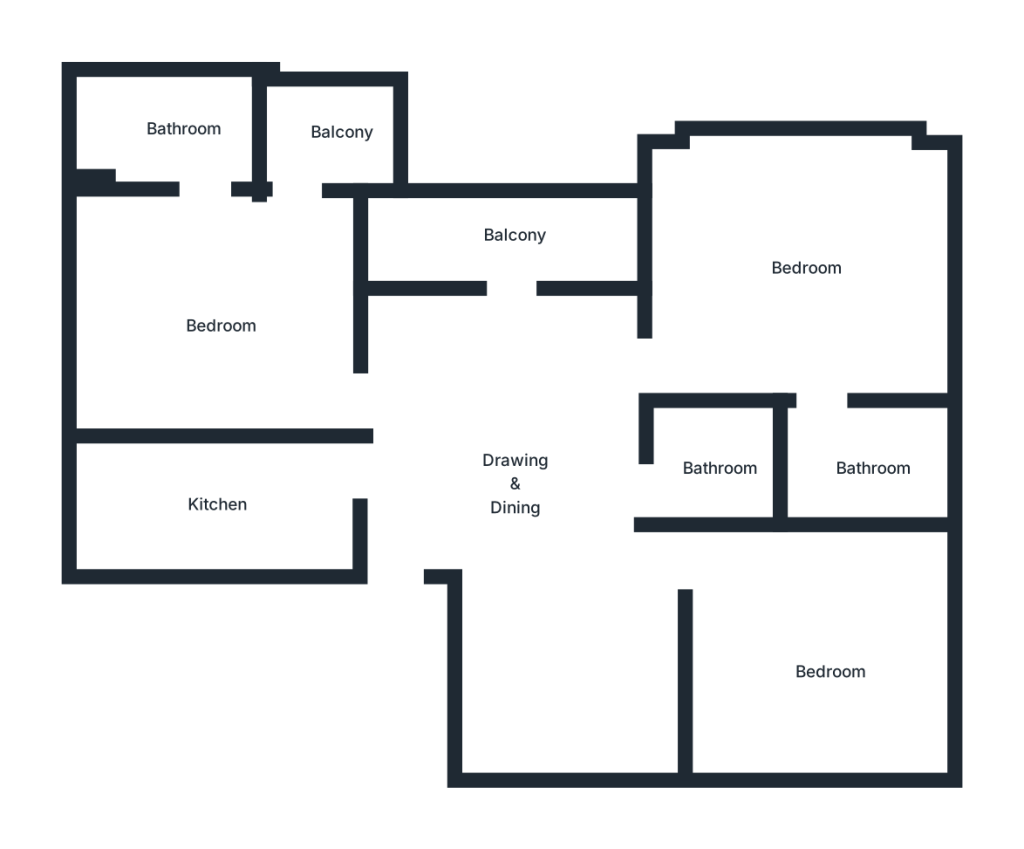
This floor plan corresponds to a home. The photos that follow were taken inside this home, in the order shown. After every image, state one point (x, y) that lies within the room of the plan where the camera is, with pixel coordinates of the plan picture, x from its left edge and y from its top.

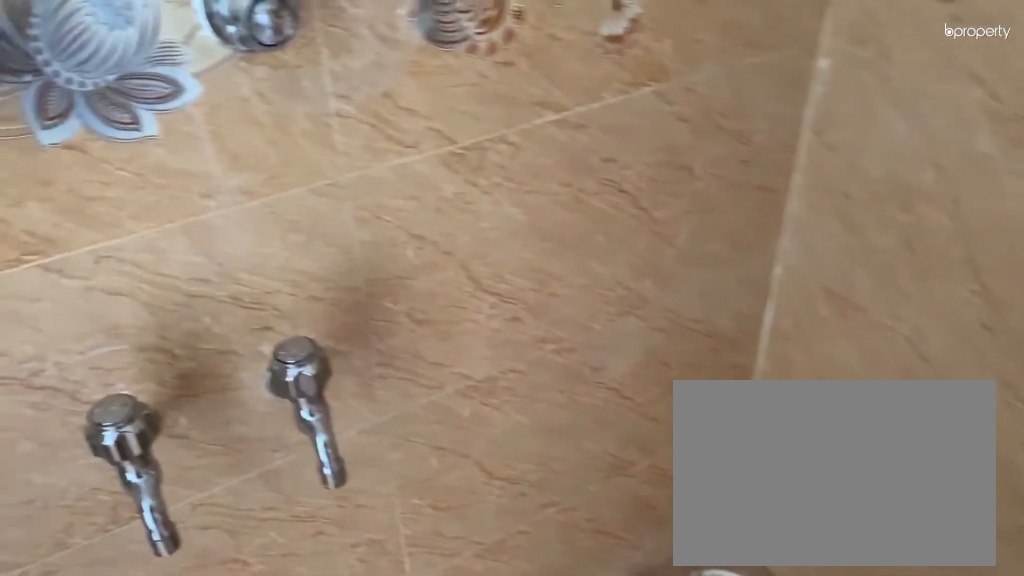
(722, 466)
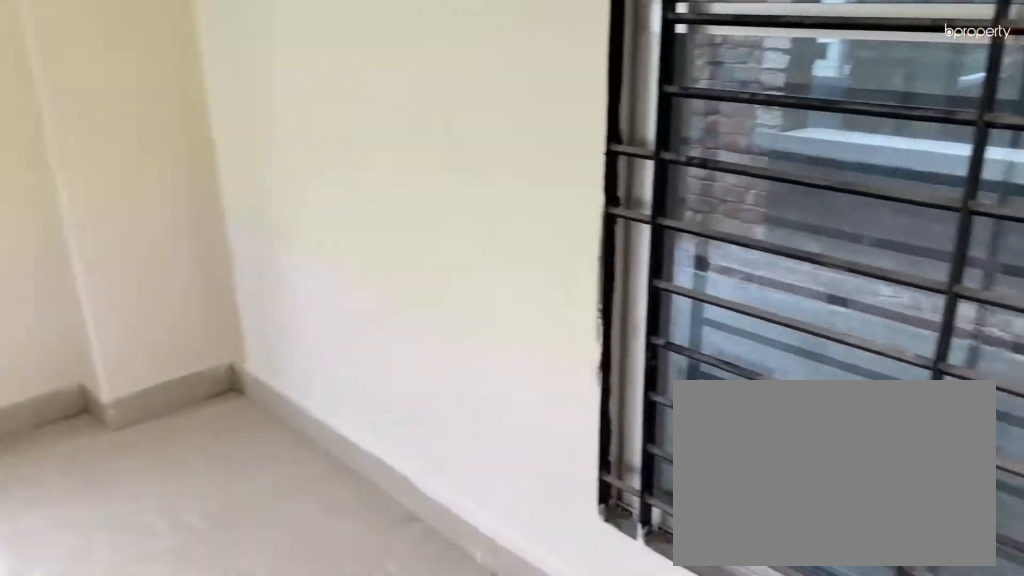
(799, 274)
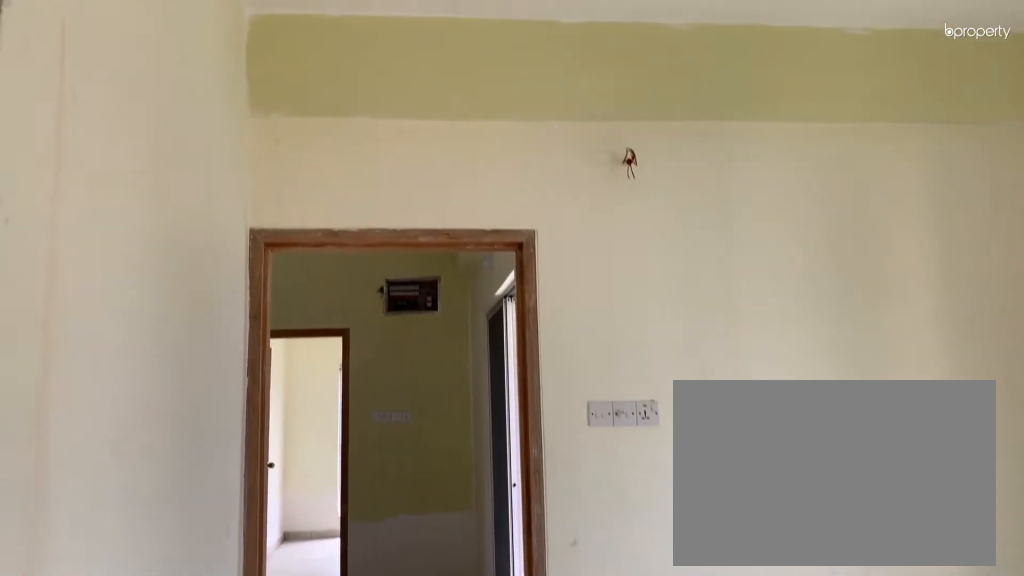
(799, 274)
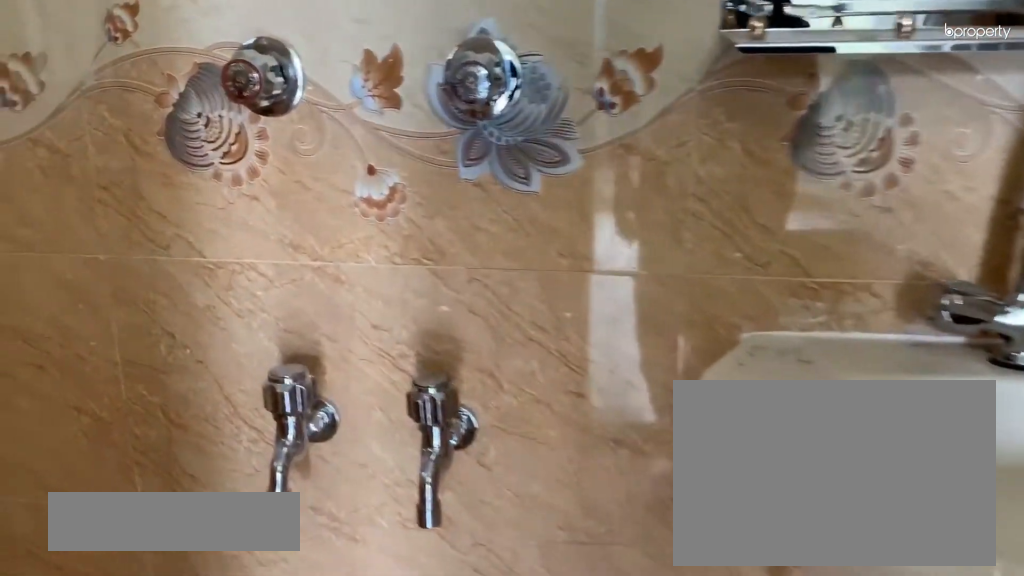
(872, 460)
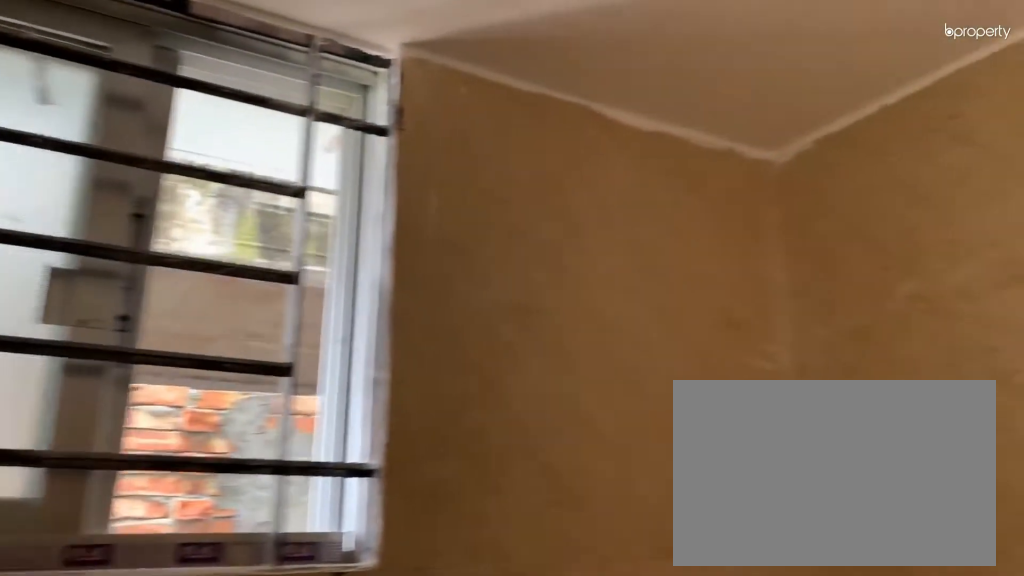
(872, 460)
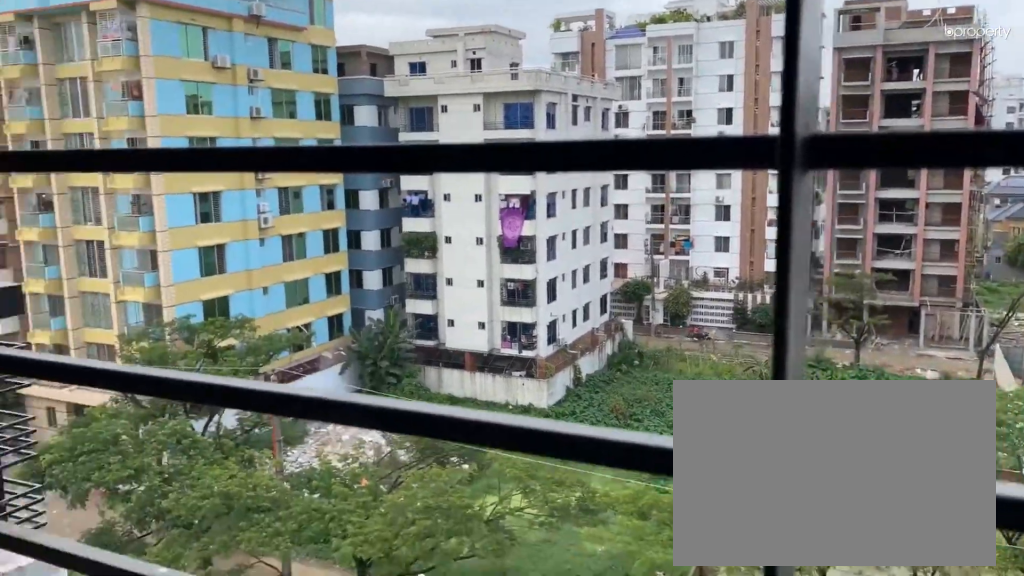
(514, 242)
